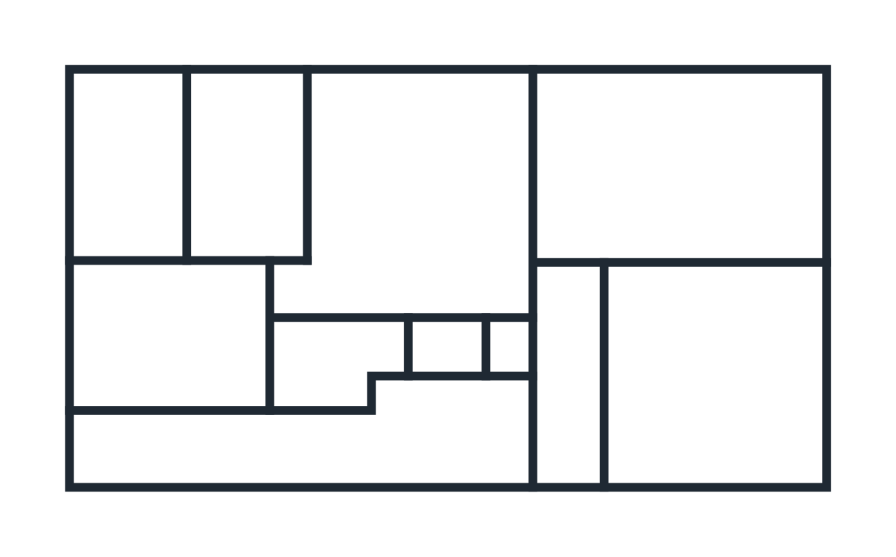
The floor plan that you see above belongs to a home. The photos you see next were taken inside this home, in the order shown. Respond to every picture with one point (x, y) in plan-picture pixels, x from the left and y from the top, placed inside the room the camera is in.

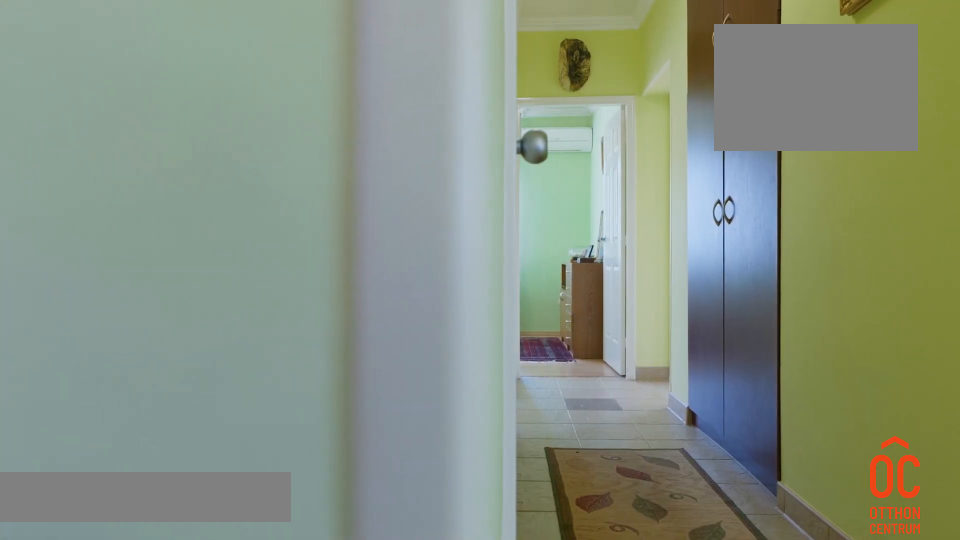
(343, 277)
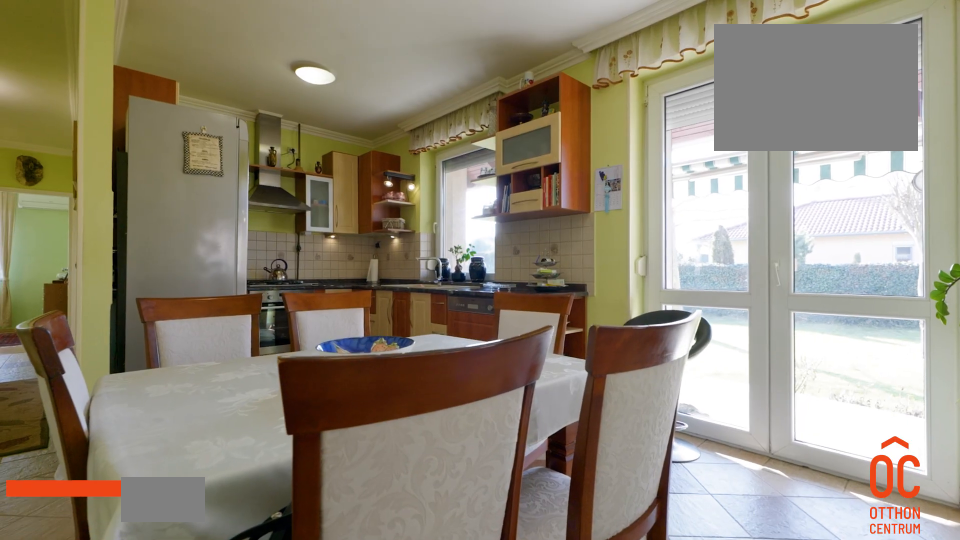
(379, 183)
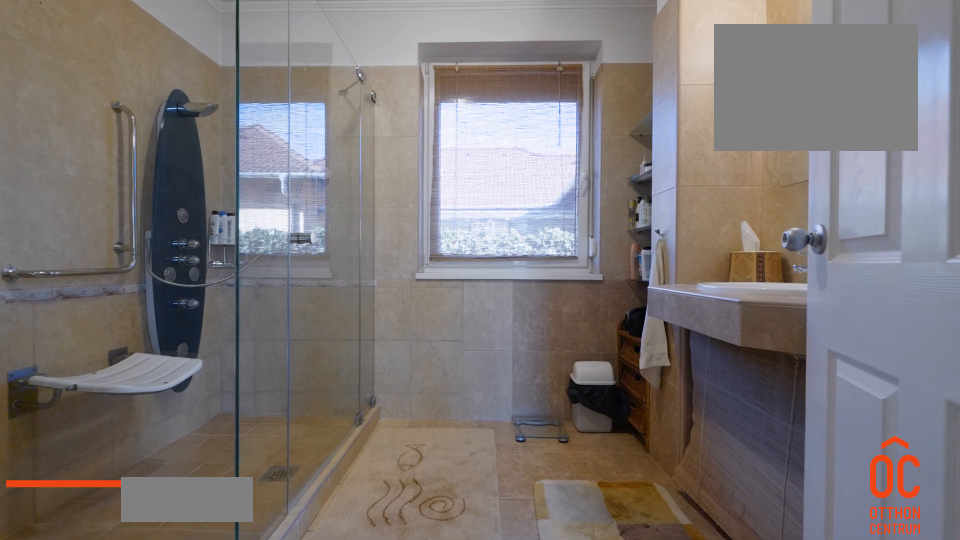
(341, 351)
